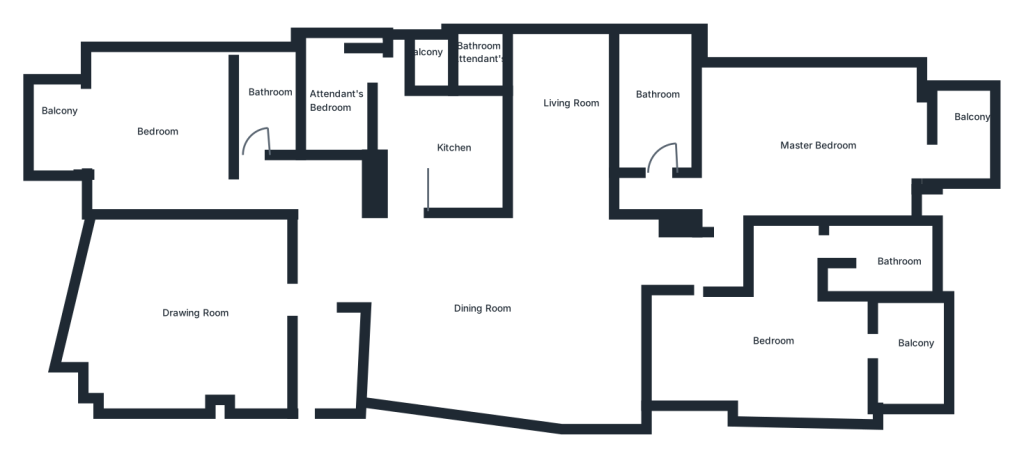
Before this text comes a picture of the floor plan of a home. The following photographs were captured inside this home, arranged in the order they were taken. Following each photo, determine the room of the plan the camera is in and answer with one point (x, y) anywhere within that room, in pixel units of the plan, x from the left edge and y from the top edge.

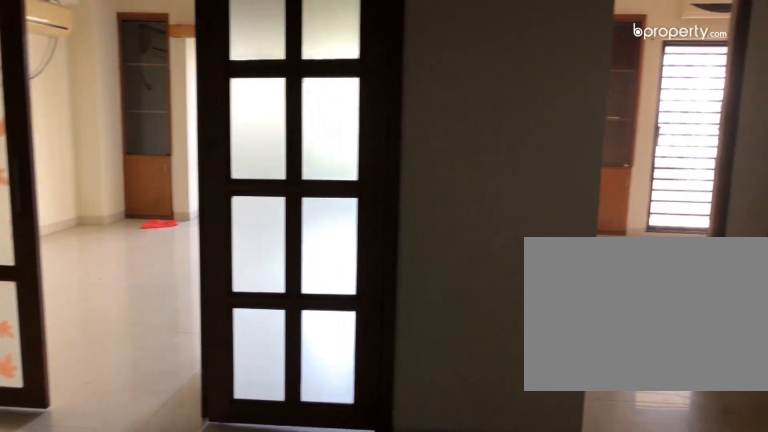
(308, 299)
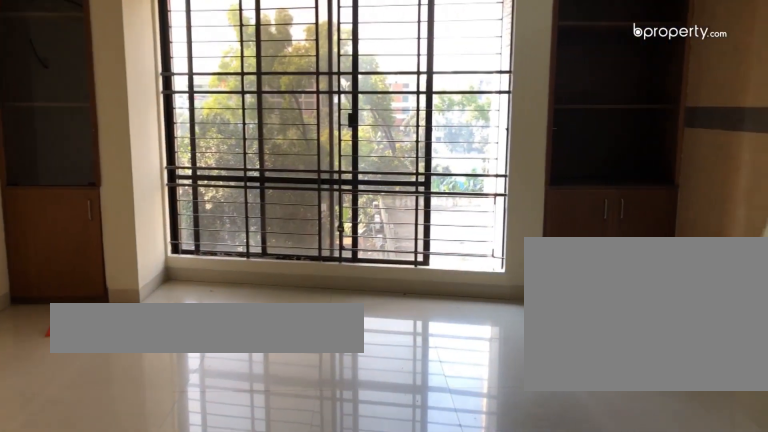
(211, 313)
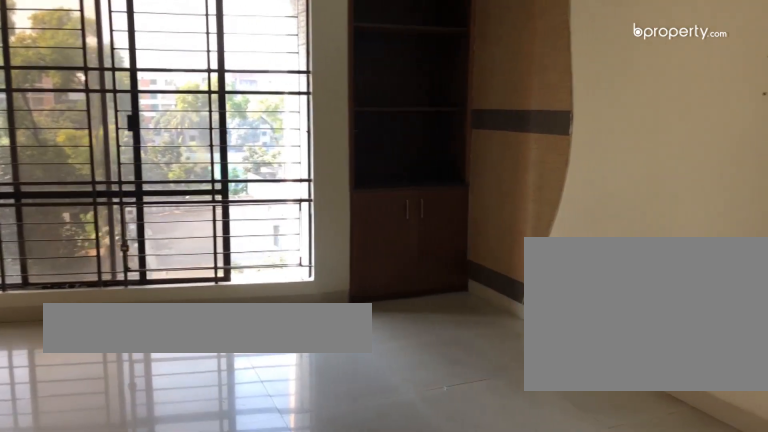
(211, 313)
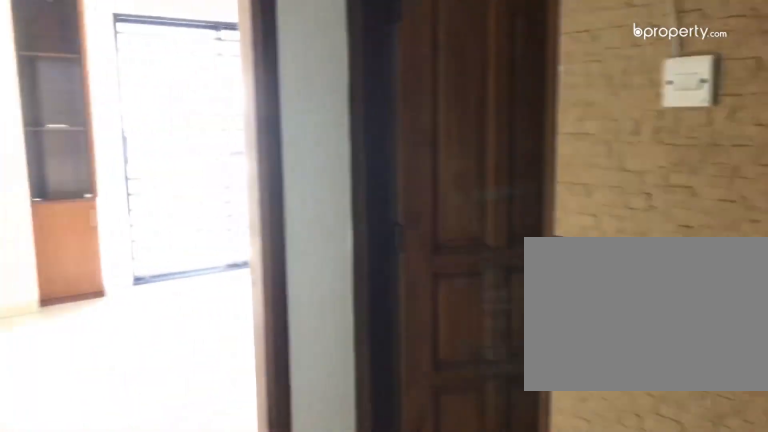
(269, 187)
